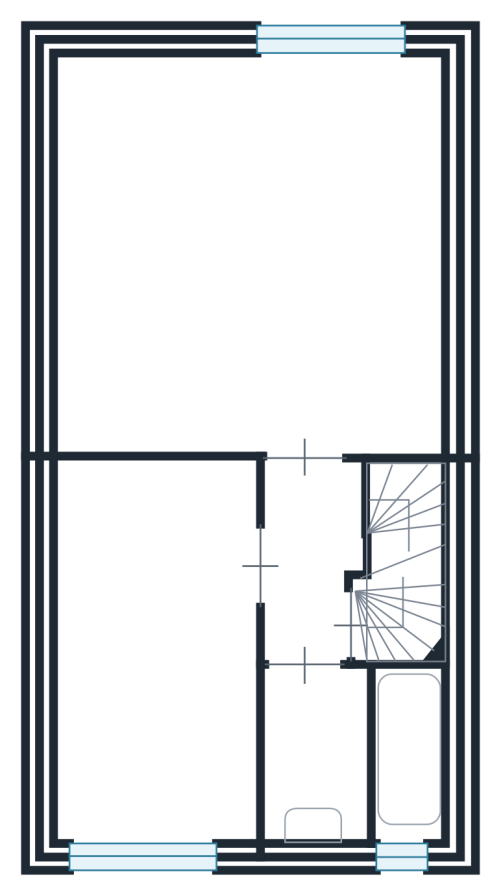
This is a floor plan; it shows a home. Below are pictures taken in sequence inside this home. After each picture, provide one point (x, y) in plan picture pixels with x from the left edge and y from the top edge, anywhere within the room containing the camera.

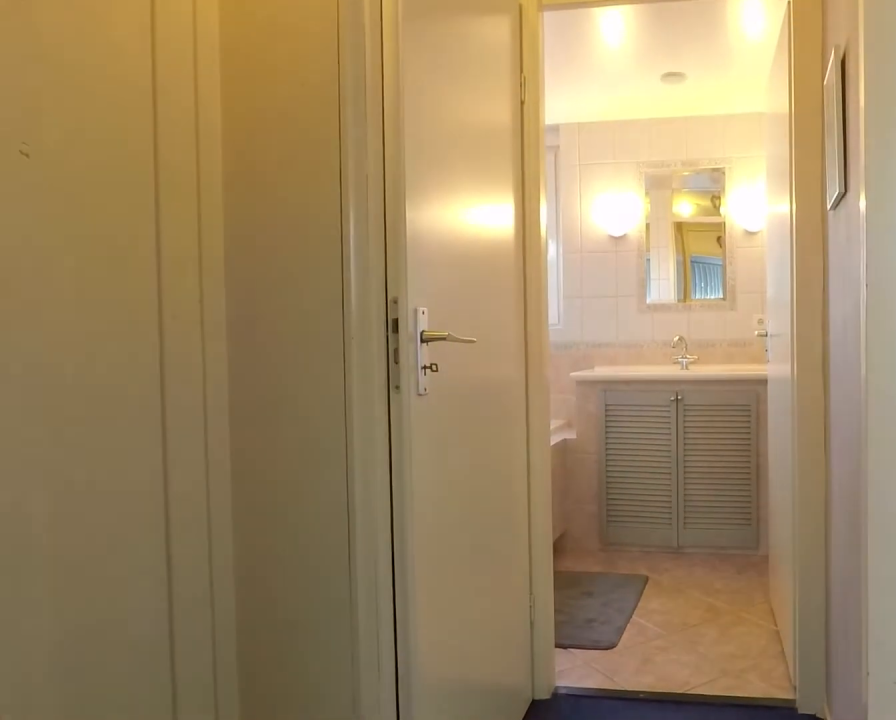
(309, 554)
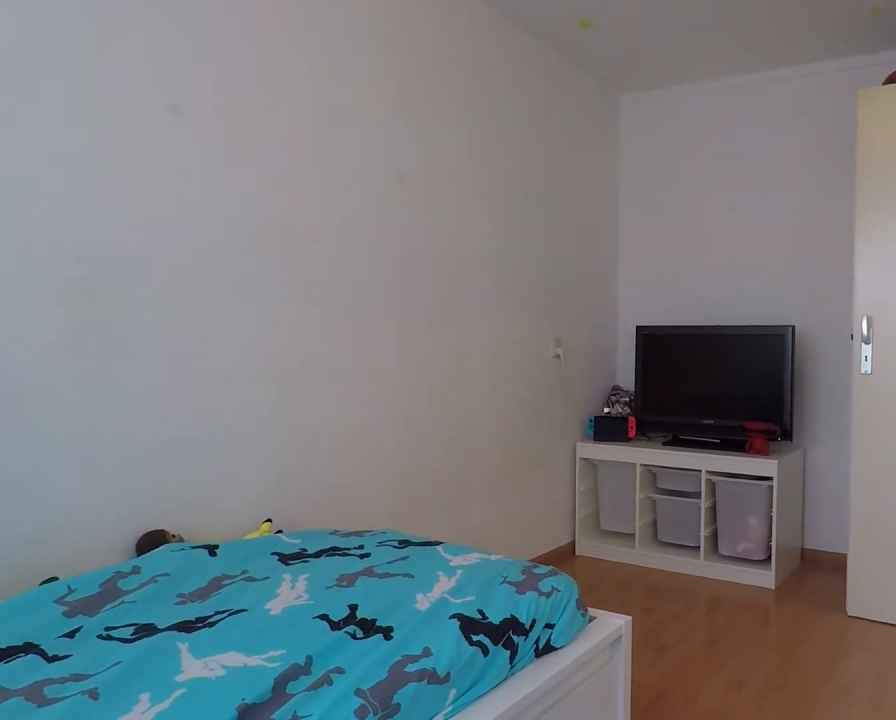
(92, 633)
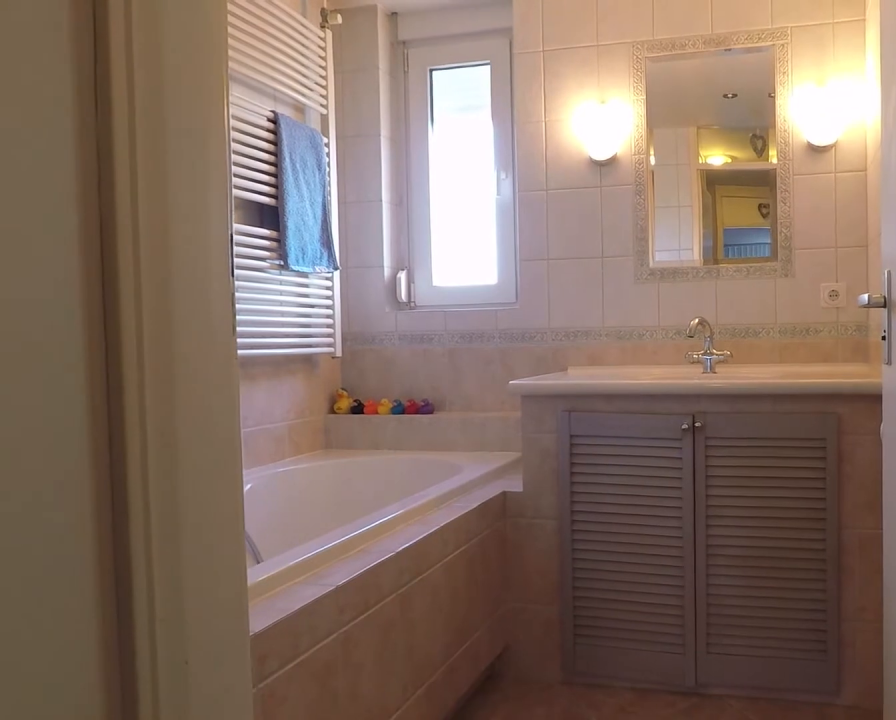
(309, 554)
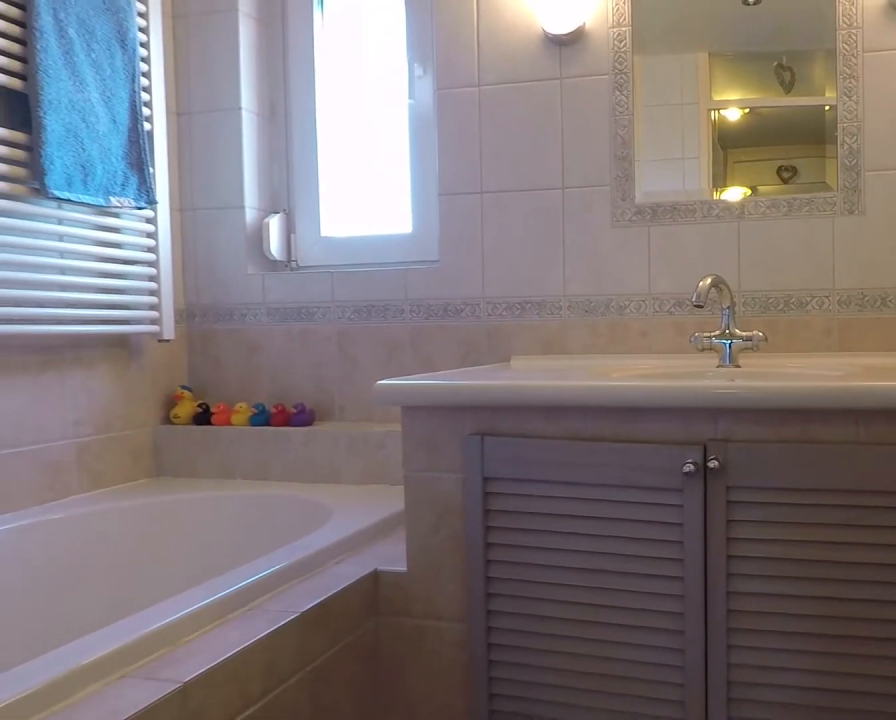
(312, 746)
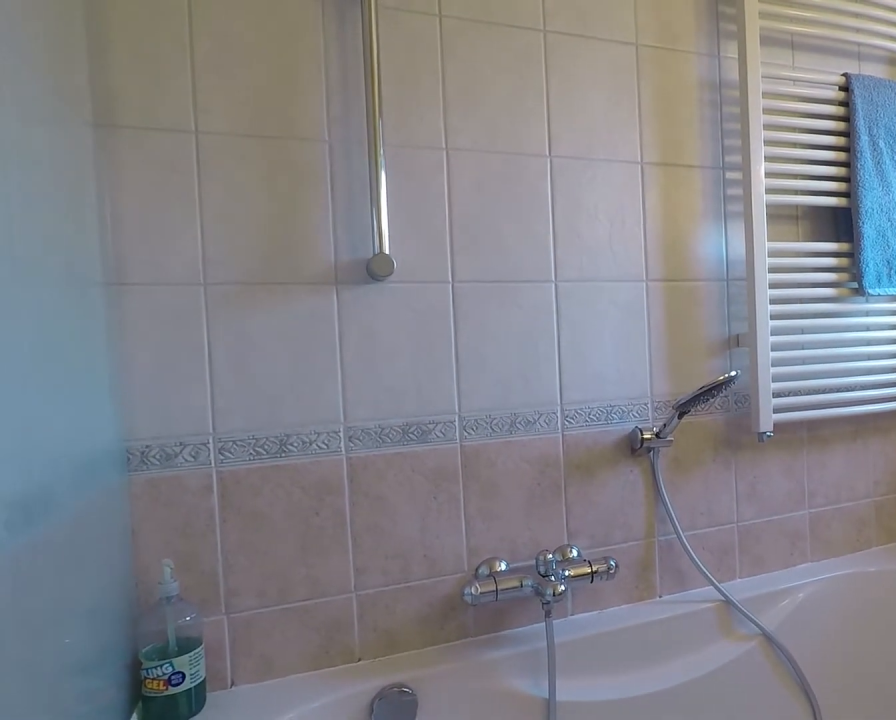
(312, 746)
